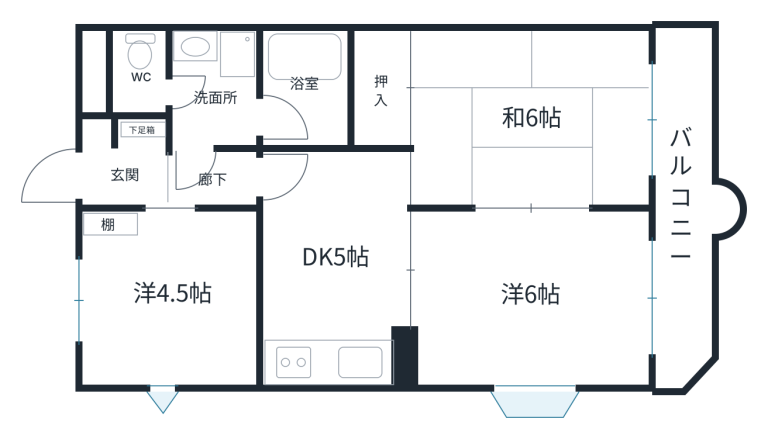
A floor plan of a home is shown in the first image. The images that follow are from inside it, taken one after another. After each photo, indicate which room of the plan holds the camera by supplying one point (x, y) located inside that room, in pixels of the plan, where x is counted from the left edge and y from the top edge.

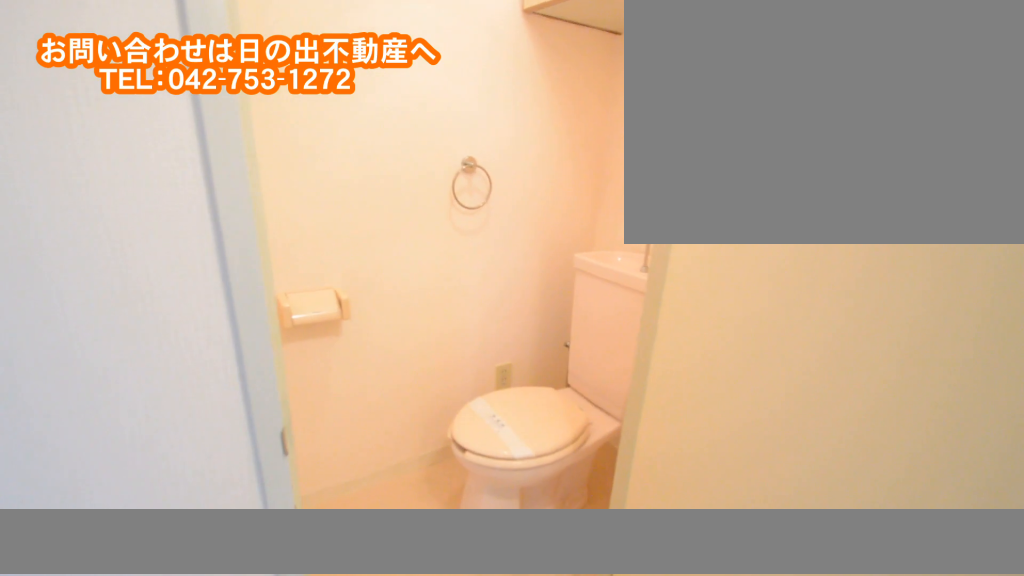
(139, 73)
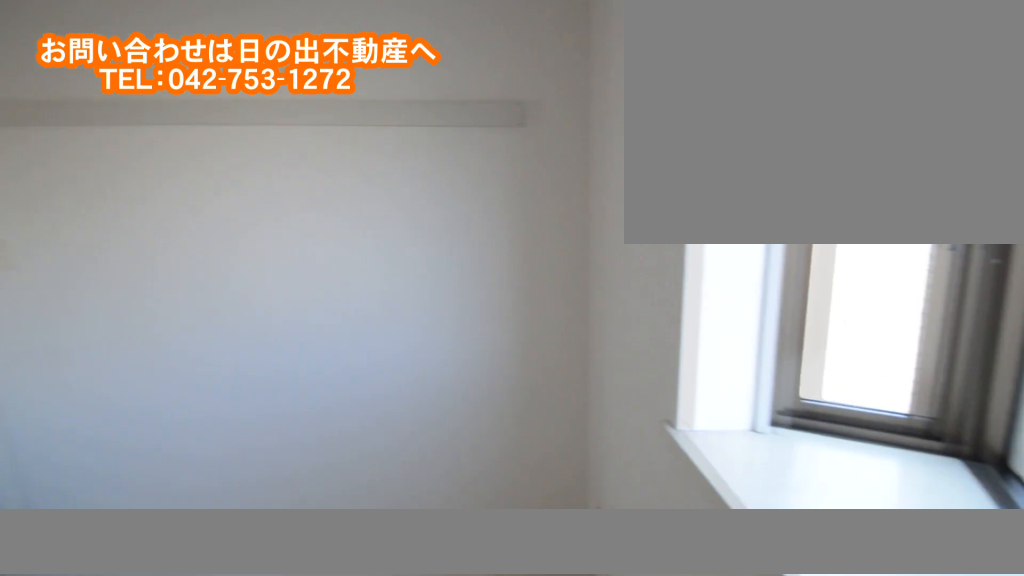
(171, 331)
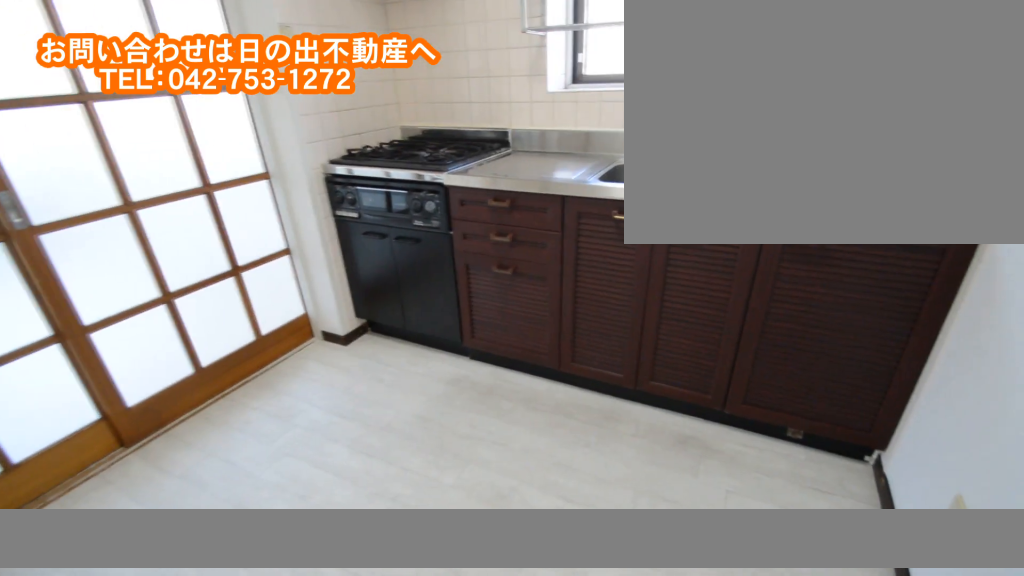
(344, 291)
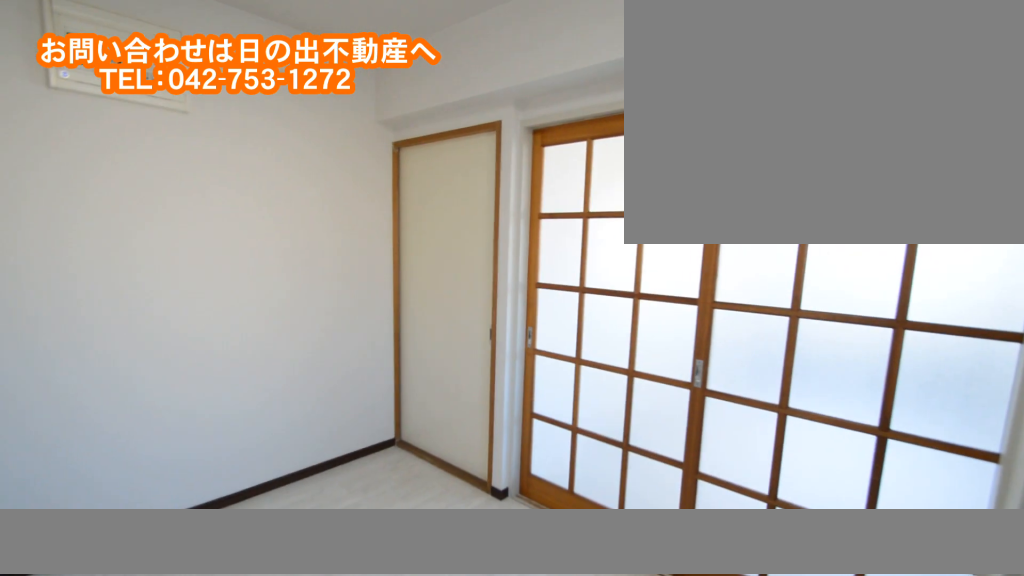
(344, 291)
